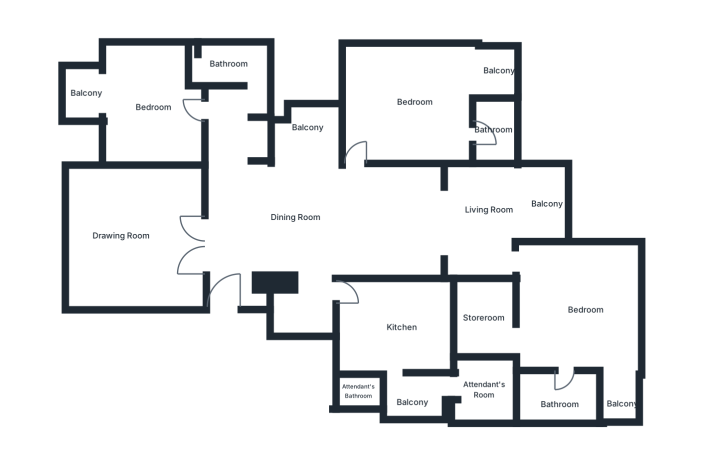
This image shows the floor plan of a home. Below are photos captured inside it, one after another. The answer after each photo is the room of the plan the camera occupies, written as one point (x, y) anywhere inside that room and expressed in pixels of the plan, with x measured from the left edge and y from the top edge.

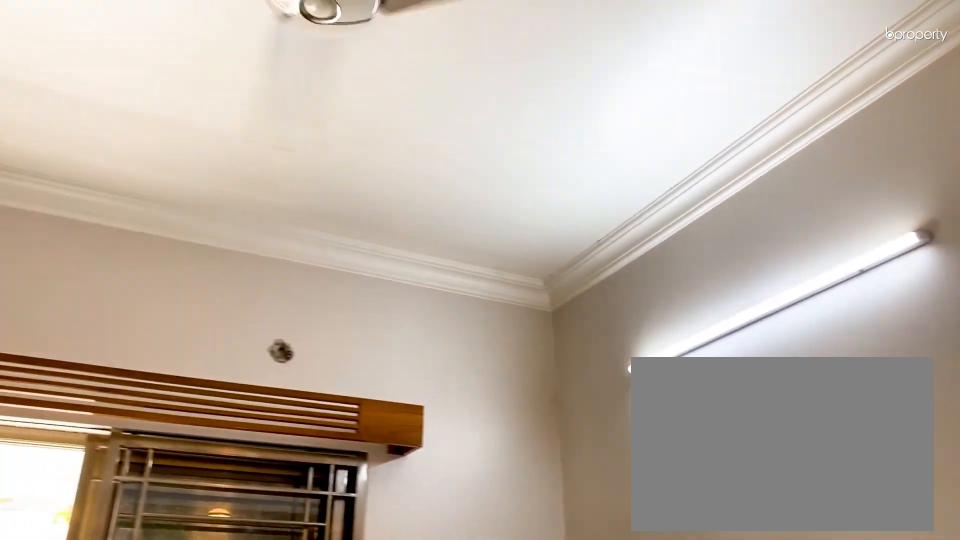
(153, 100)
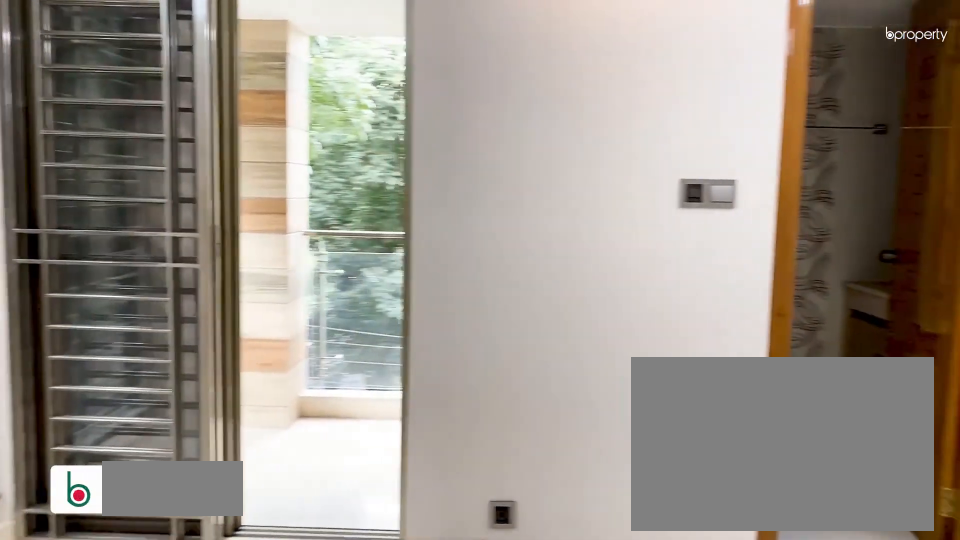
(416, 105)
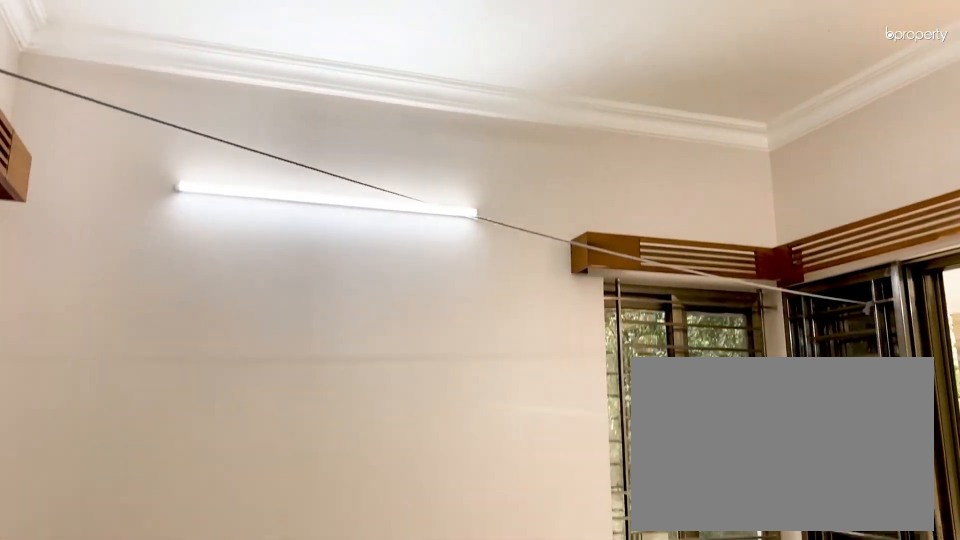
(417, 104)
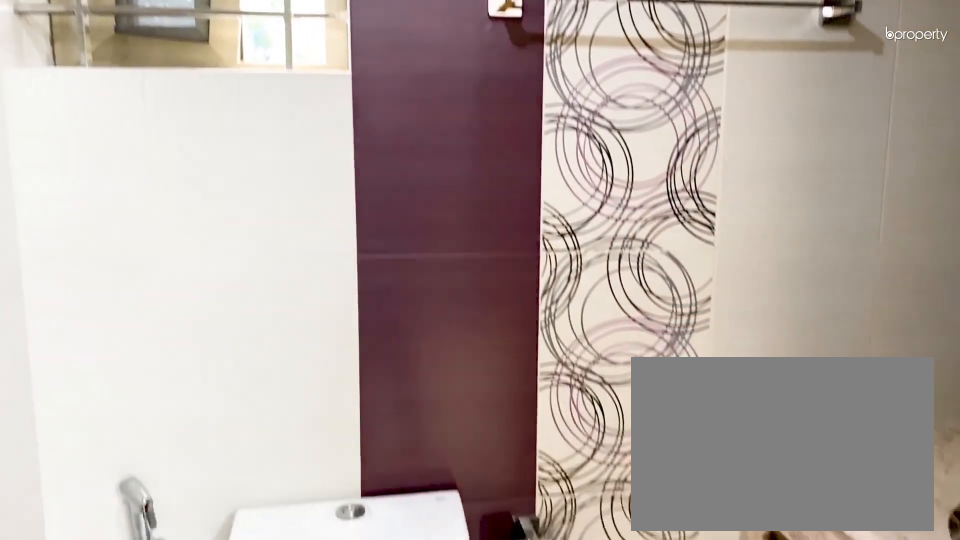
(492, 135)
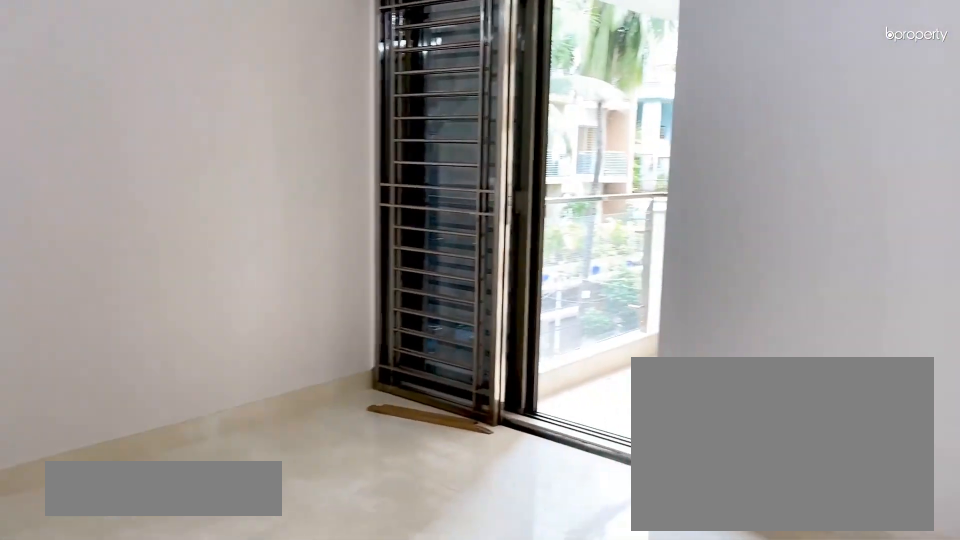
(578, 318)
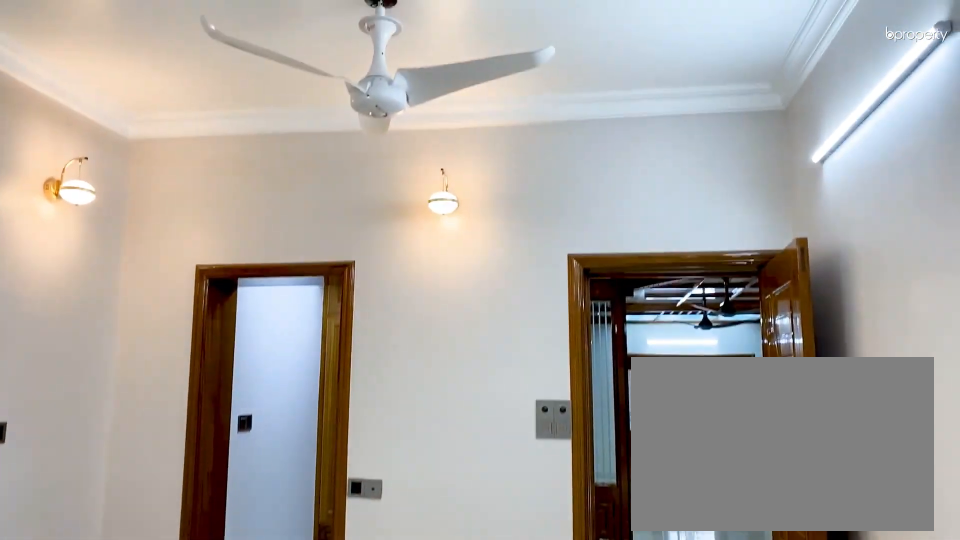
(579, 319)
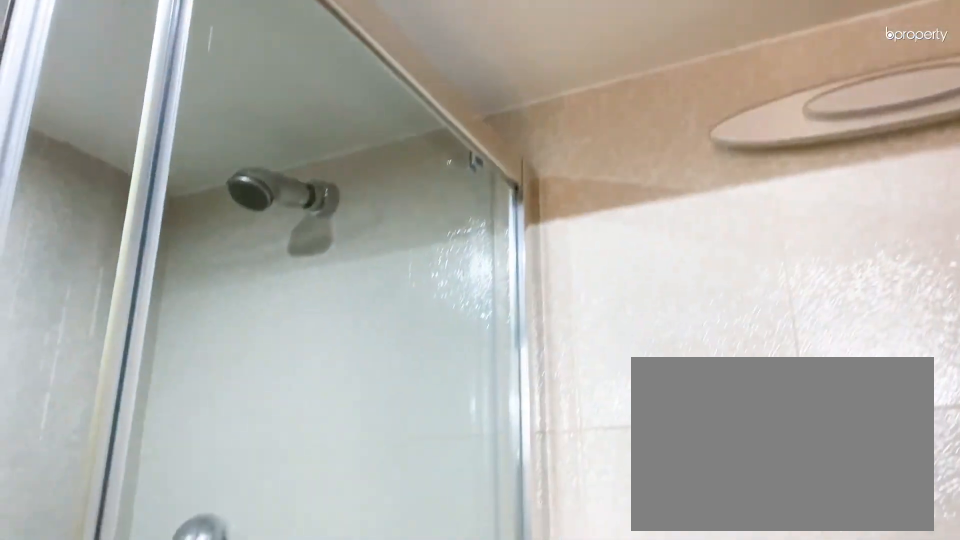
(547, 402)
